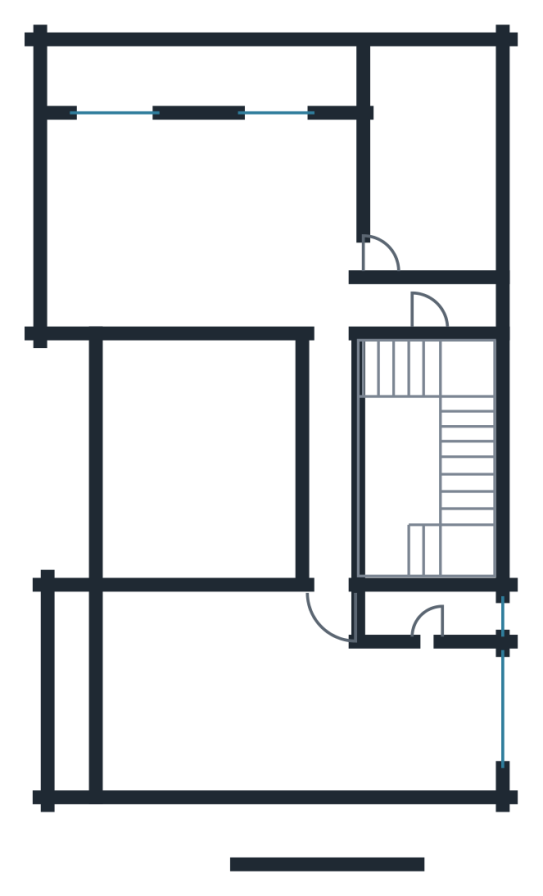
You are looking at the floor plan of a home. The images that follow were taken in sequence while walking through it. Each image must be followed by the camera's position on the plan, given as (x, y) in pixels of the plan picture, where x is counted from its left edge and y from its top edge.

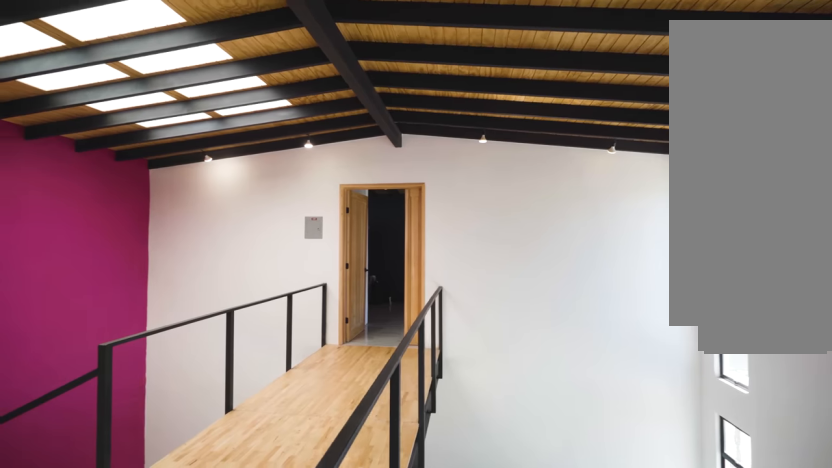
(362, 260)
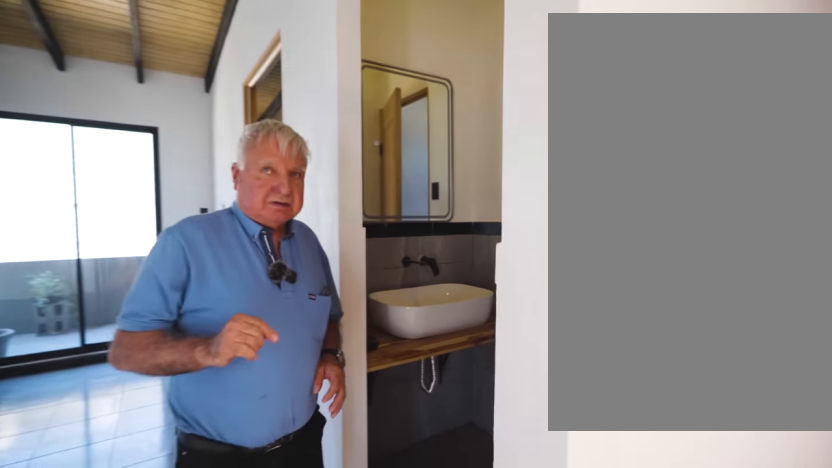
(377, 308)
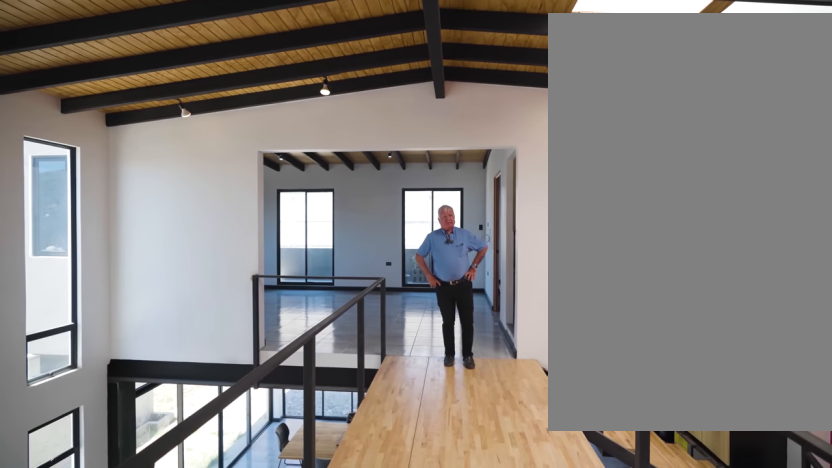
(327, 445)
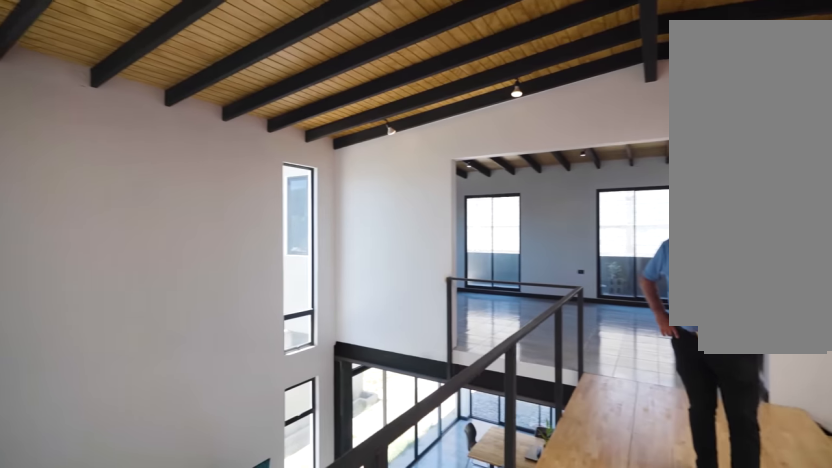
(326, 453)
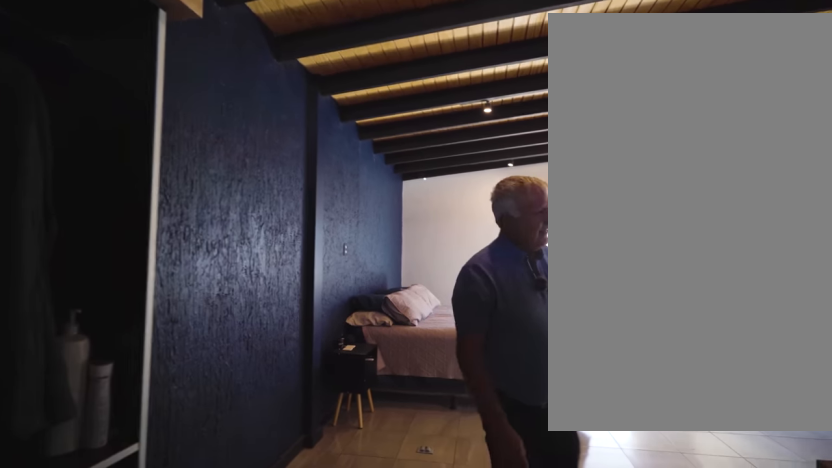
(428, 683)
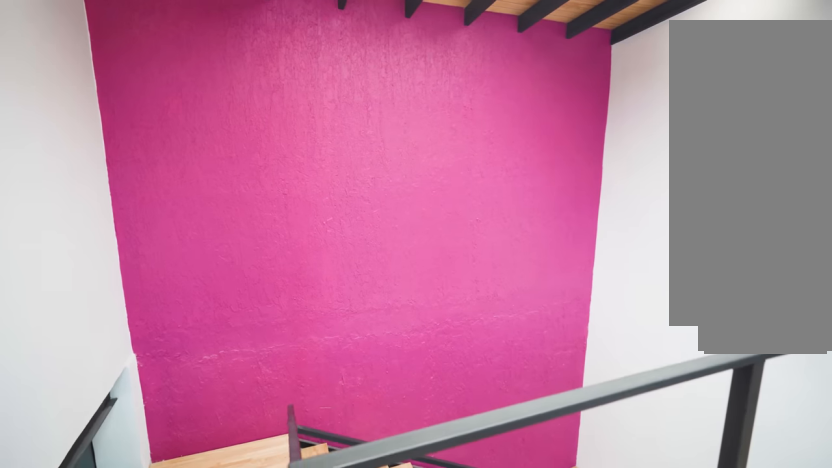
(334, 481)
